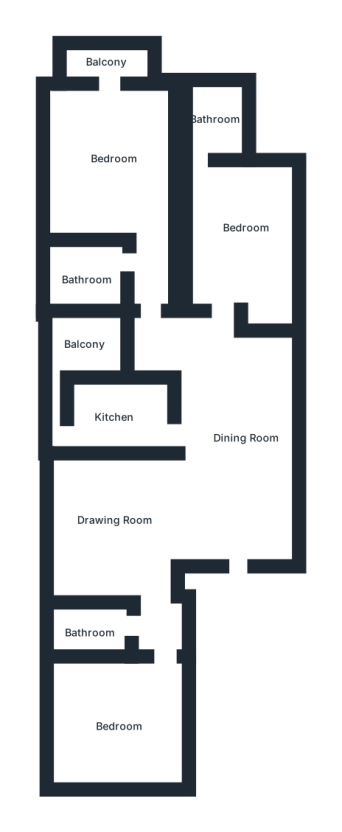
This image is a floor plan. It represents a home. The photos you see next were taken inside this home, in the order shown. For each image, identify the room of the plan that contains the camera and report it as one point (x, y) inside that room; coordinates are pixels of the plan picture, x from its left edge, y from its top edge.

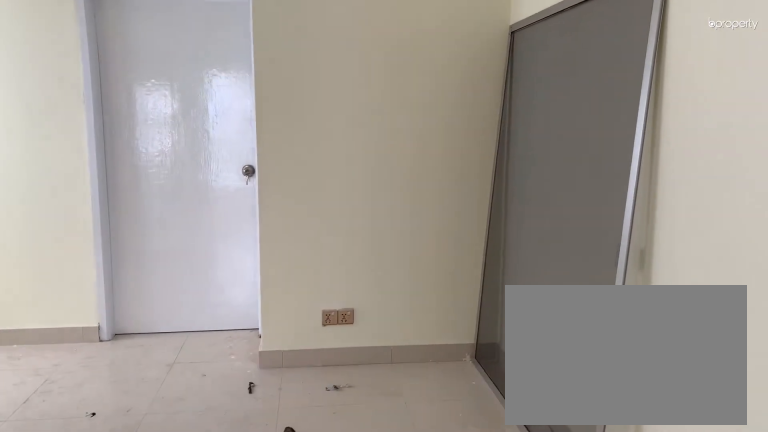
(234, 426)
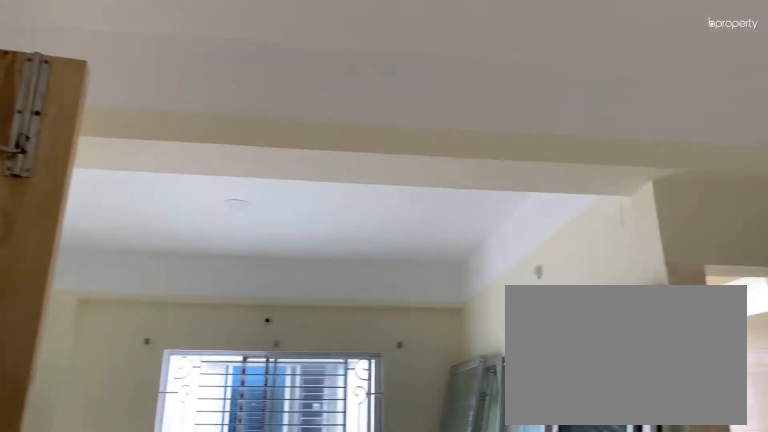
(234, 426)
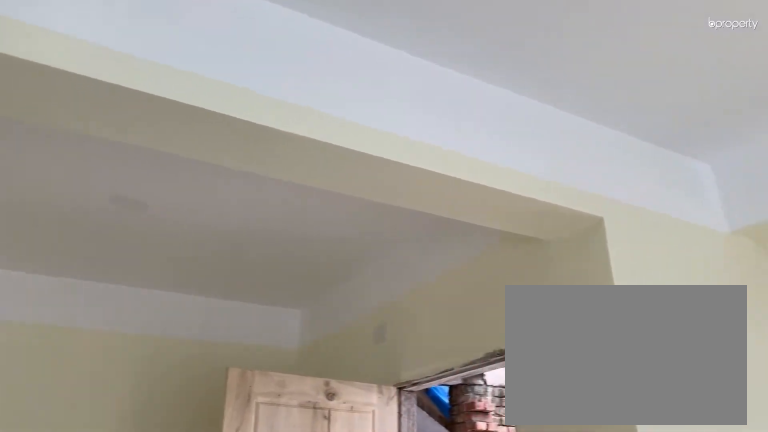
(108, 514)
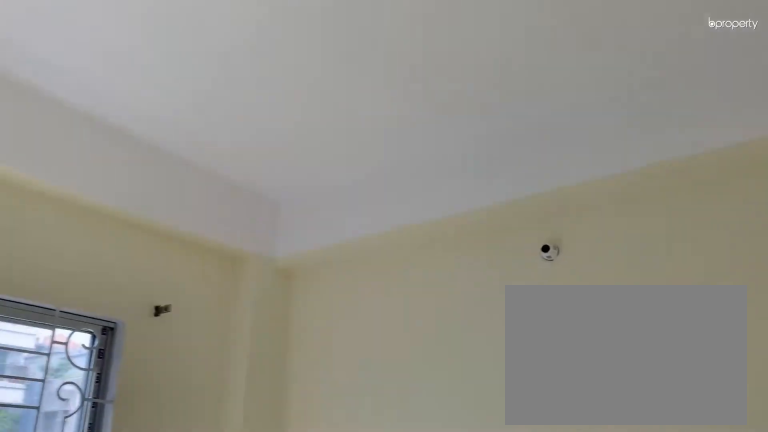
(117, 723)
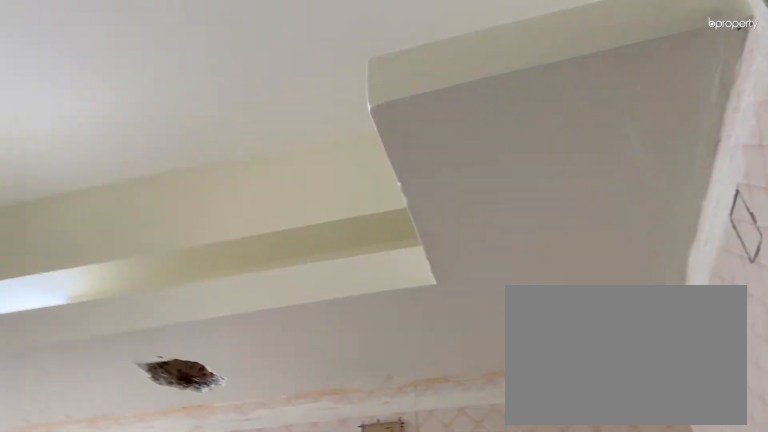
(119, 413)
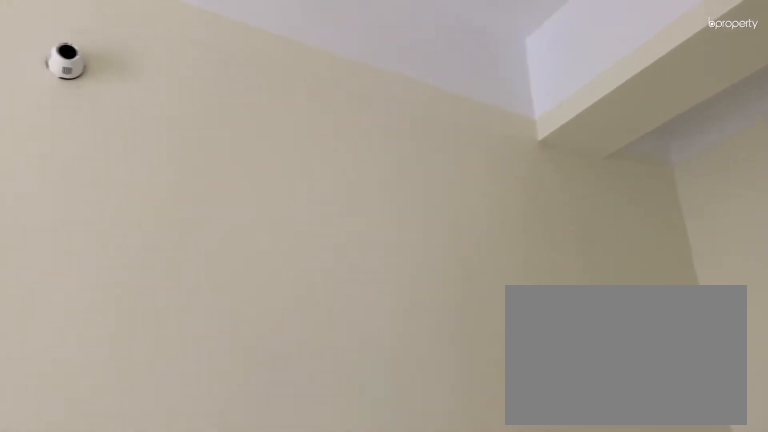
(233, 237)
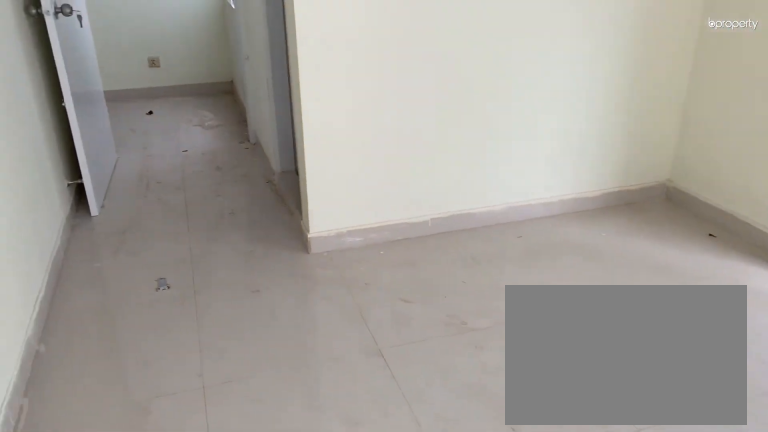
(105, 148)
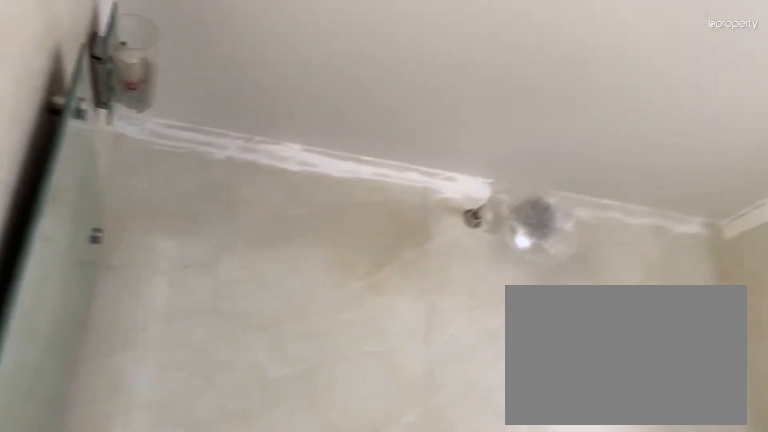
(87, 276)
